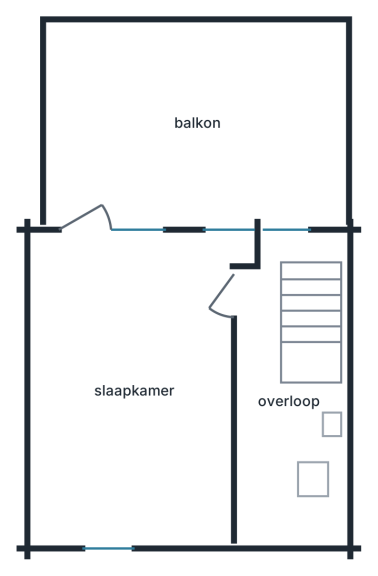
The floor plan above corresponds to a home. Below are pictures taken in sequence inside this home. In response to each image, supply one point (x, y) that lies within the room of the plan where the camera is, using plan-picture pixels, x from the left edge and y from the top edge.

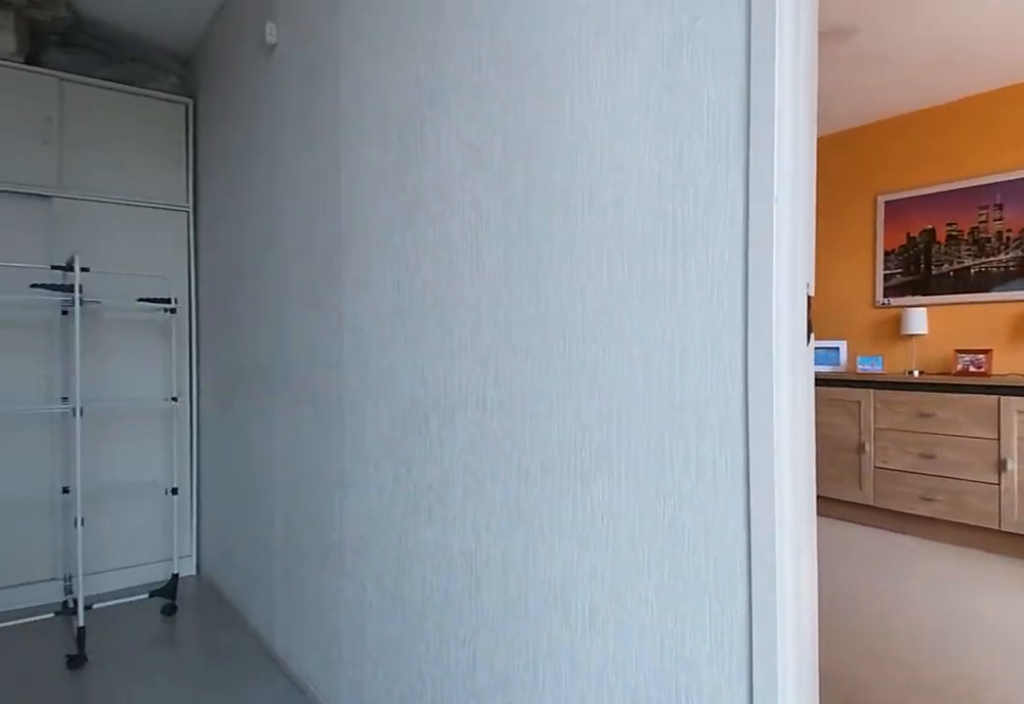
(283, 412)
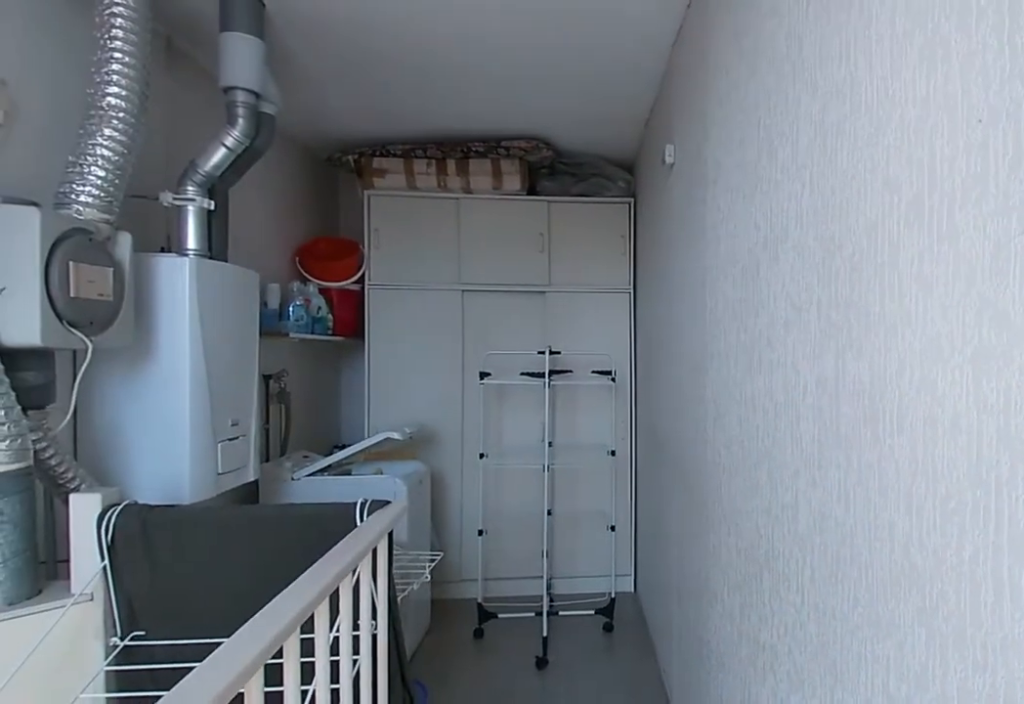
(283, 412)
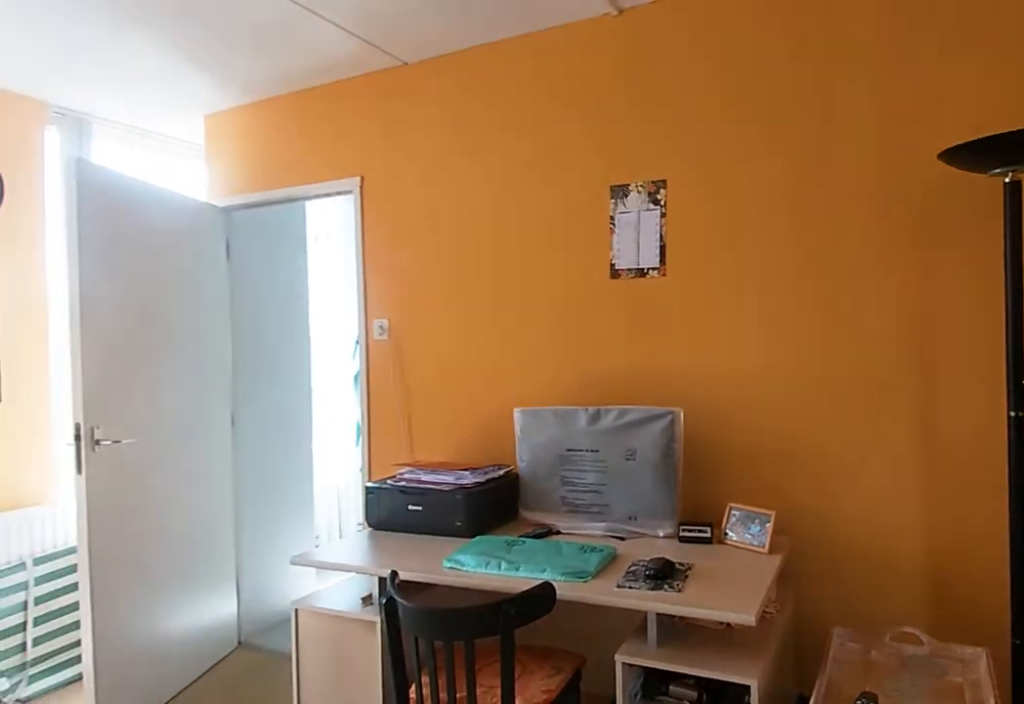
(132, 413)
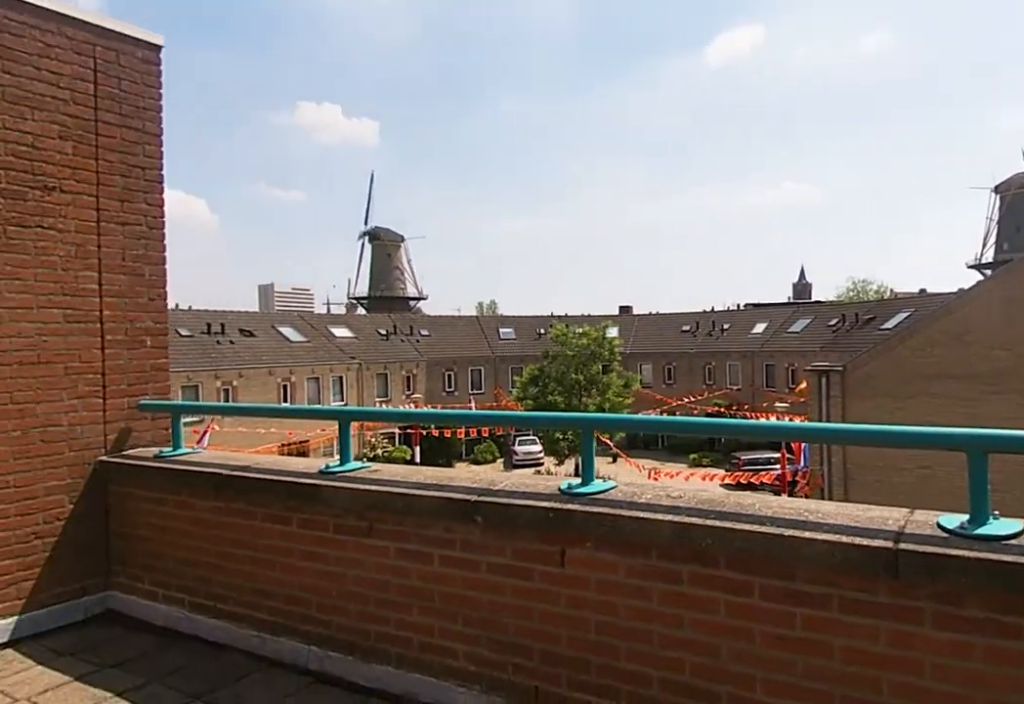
(270, 116)
